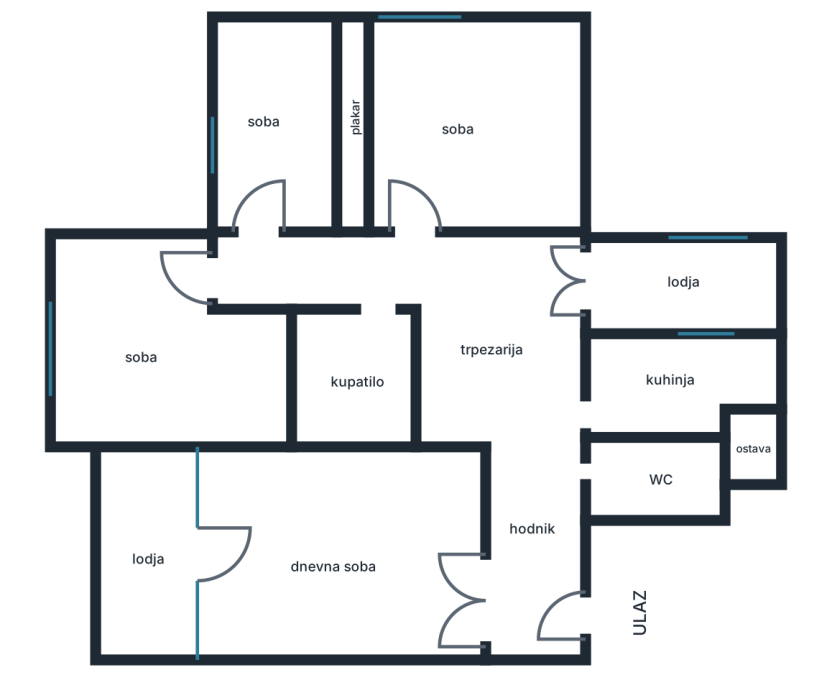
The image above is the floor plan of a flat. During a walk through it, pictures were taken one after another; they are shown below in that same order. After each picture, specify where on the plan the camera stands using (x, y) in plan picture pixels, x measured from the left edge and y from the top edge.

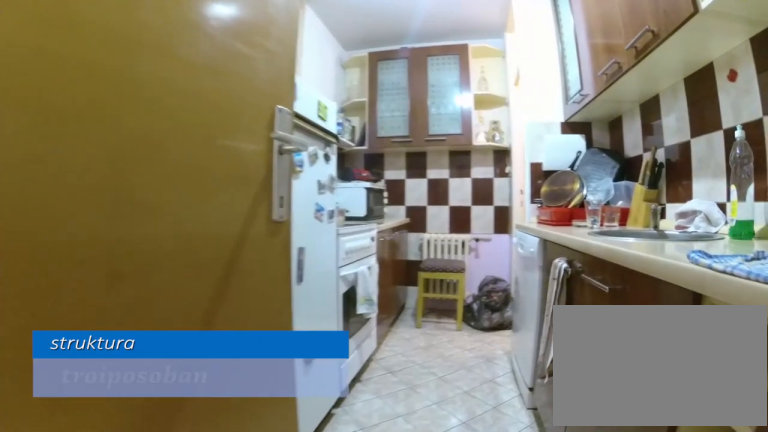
(538, 409)
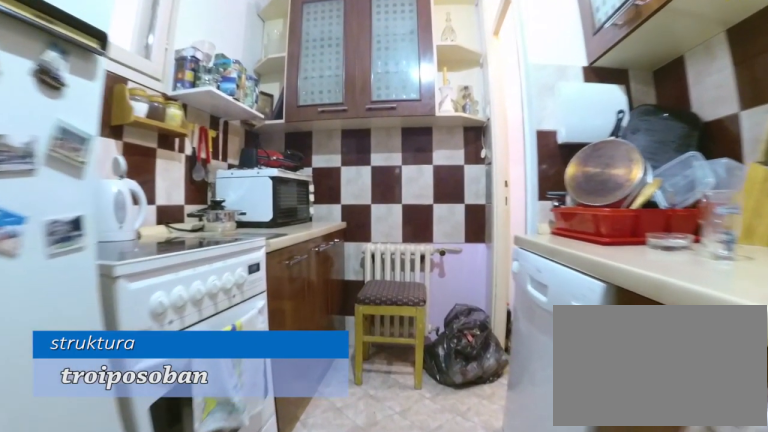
(596, 407)
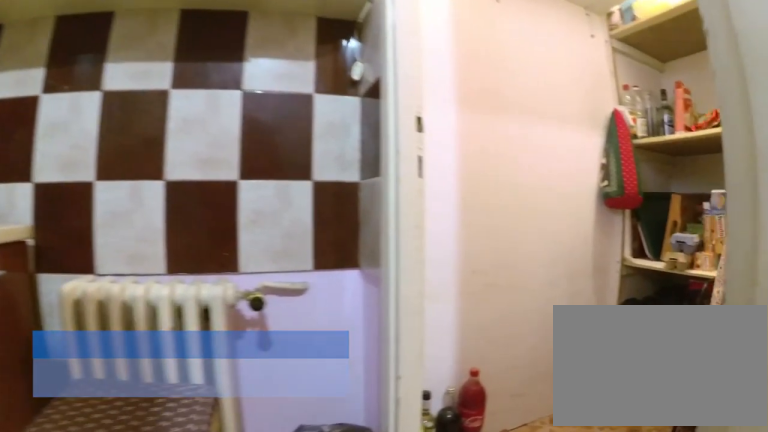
(674, 401)
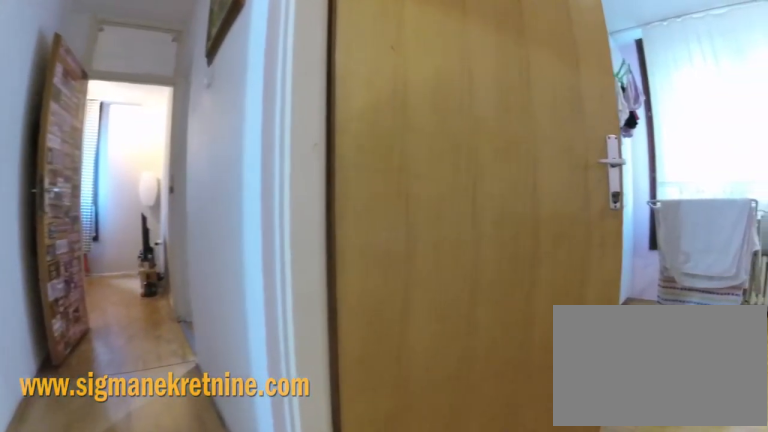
(457, 285)
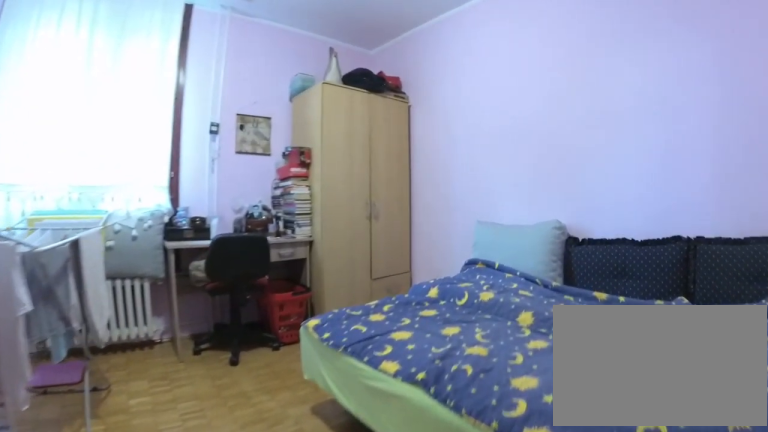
(429, 243)
